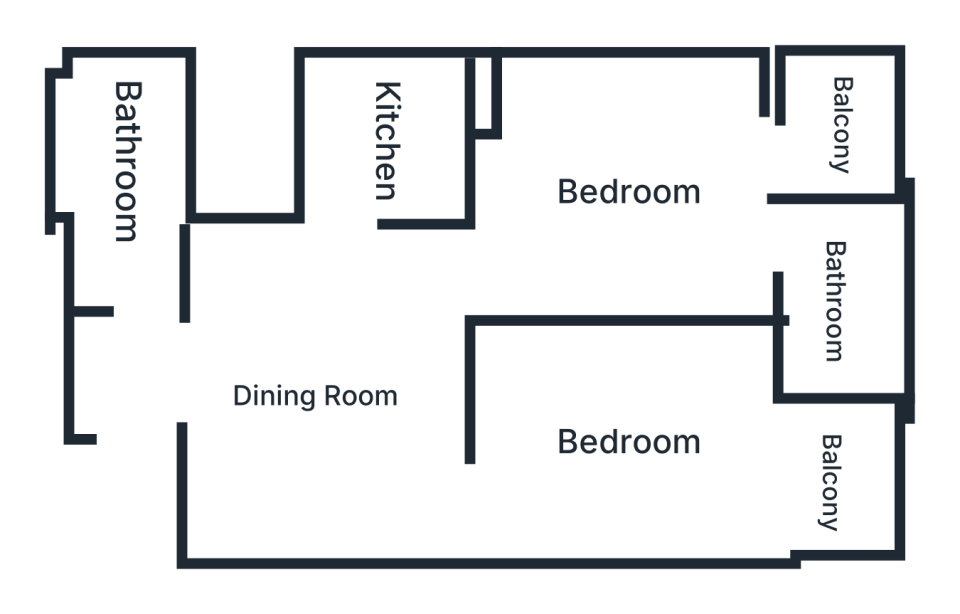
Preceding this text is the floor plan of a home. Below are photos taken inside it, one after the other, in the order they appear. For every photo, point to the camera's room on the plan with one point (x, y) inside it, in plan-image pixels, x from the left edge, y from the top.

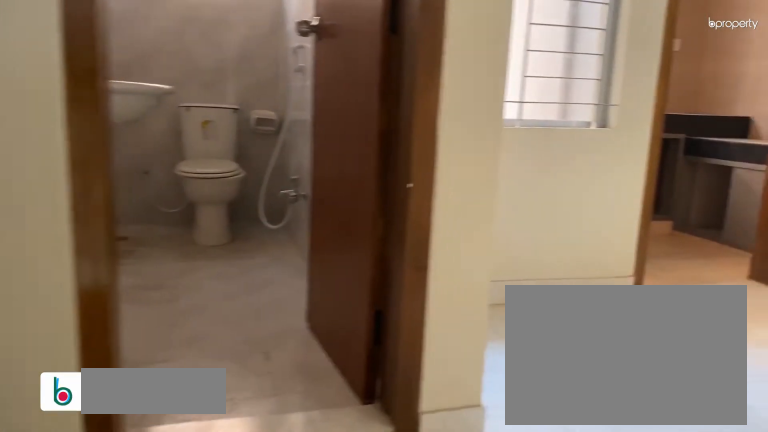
(170, 382)
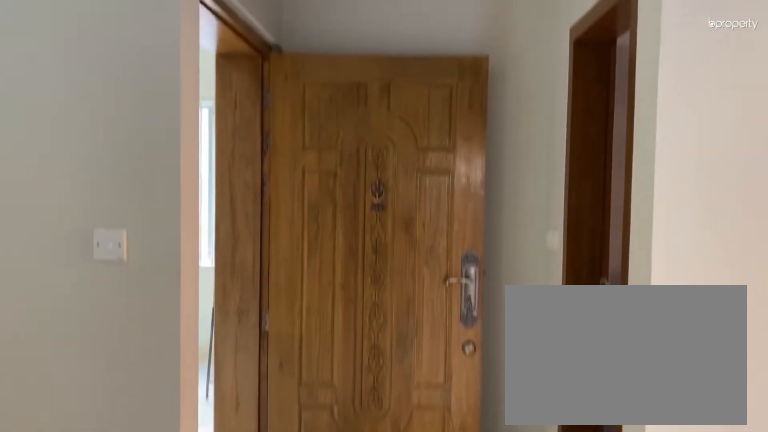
(311, 395)
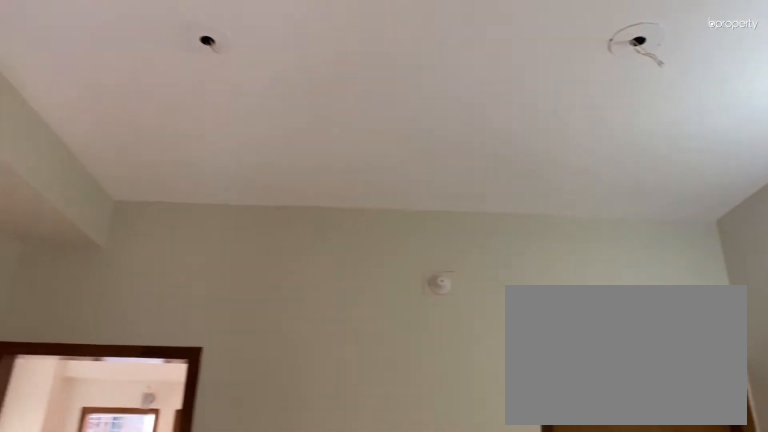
(311, 395)
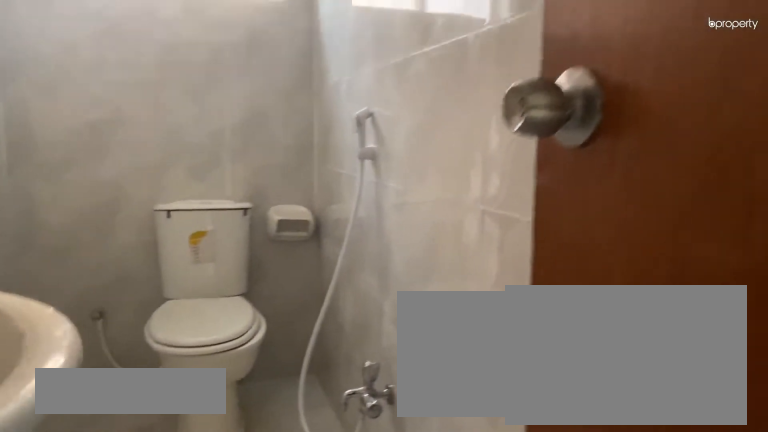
(140, 182)
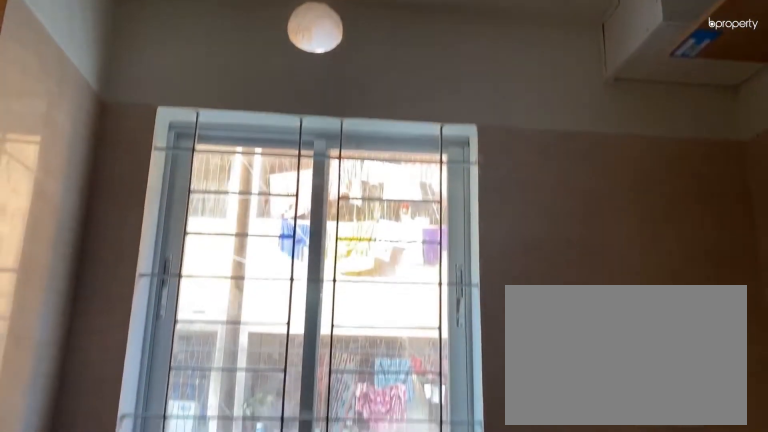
(392, 139)
